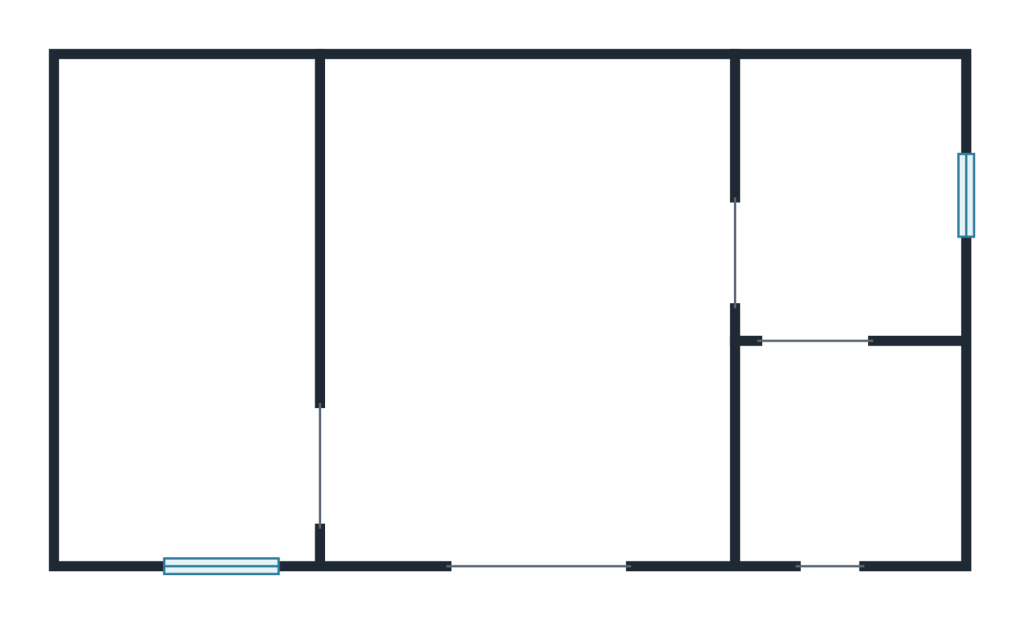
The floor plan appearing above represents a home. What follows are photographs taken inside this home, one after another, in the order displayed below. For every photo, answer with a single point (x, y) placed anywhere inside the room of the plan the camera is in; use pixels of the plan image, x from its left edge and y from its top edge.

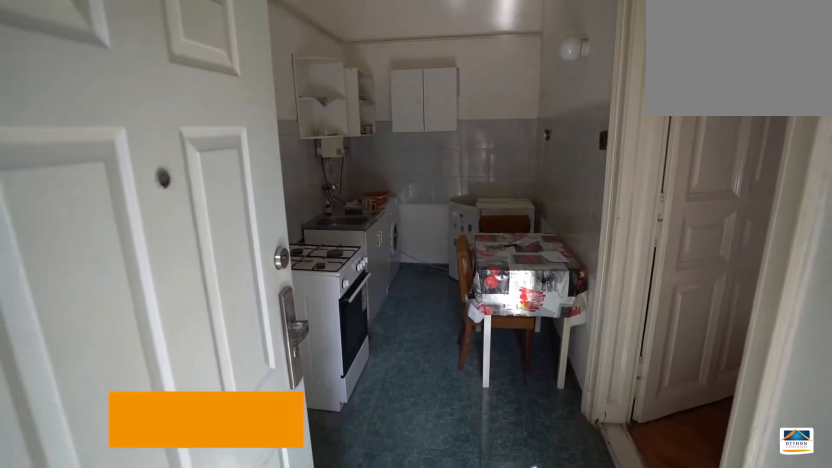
(178, 391)
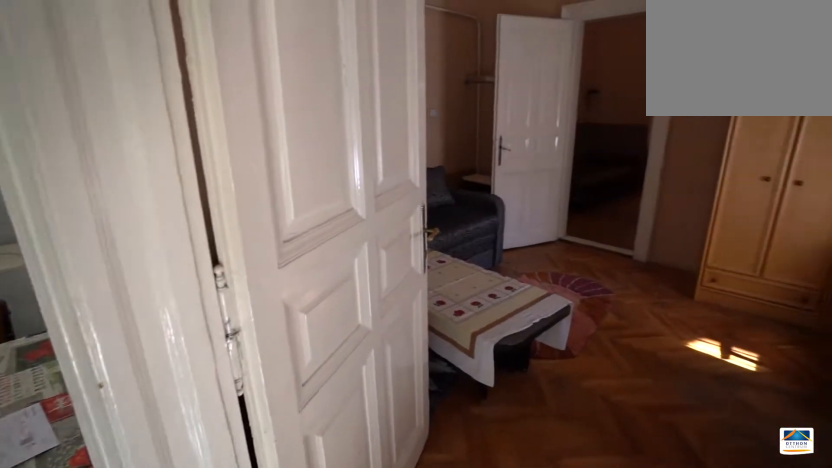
(178, 391)
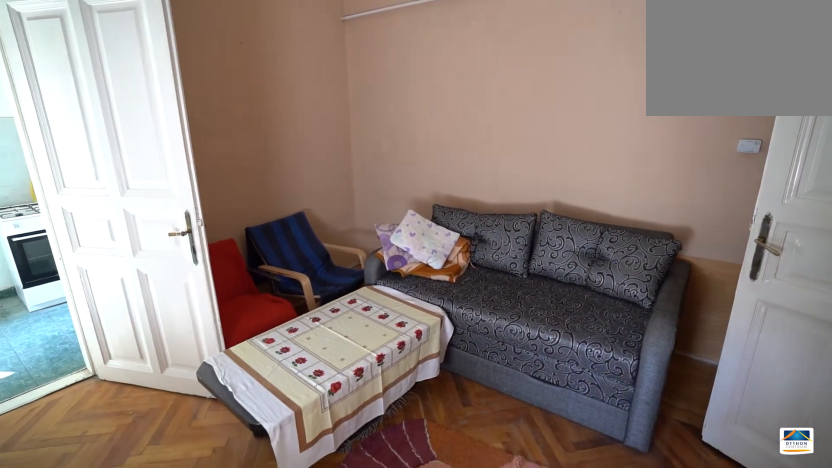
(525, 311)
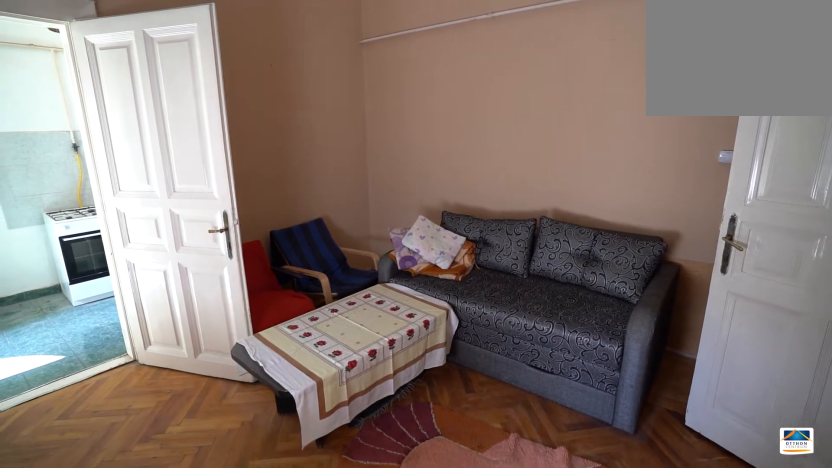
(524, 311)
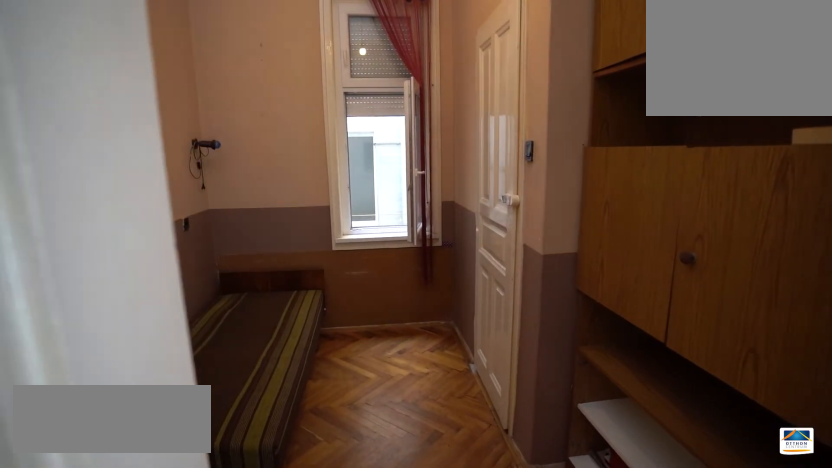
(846, 200)
